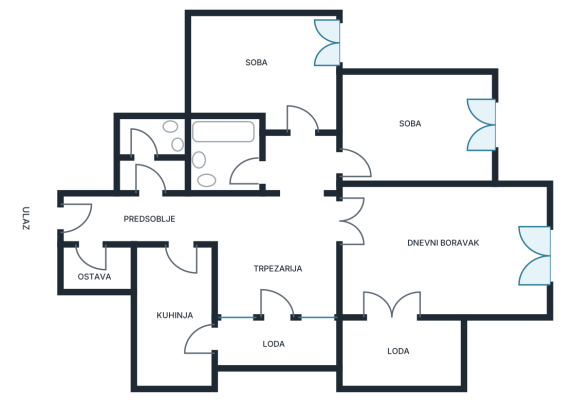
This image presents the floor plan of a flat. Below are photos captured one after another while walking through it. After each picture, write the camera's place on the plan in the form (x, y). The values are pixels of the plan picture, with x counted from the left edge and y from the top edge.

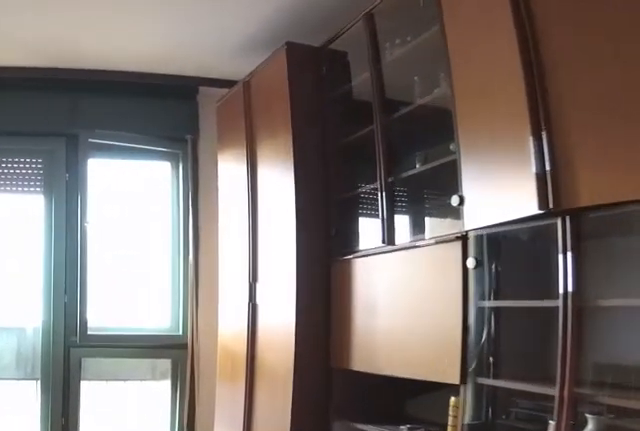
(387, 233)
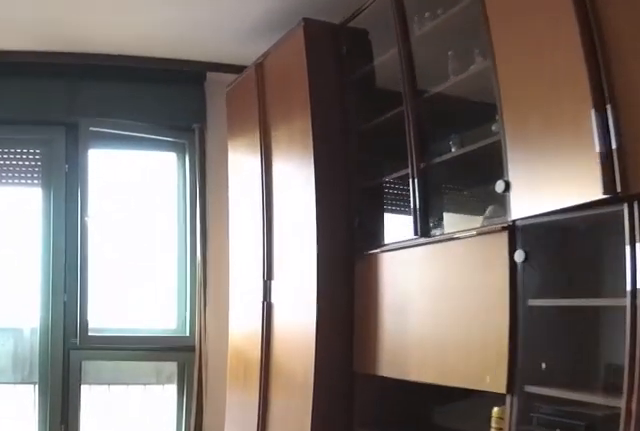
(394, 234)
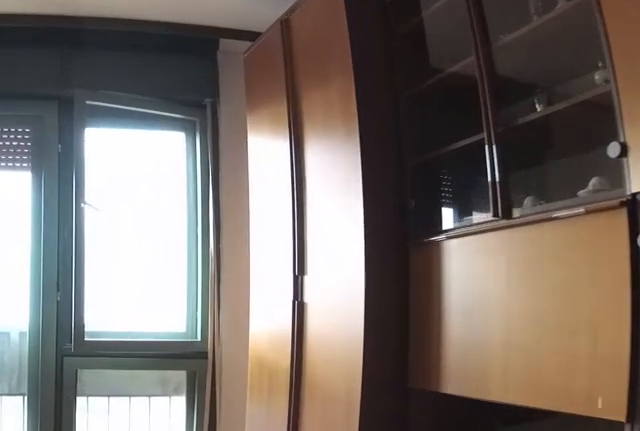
(408, 237)
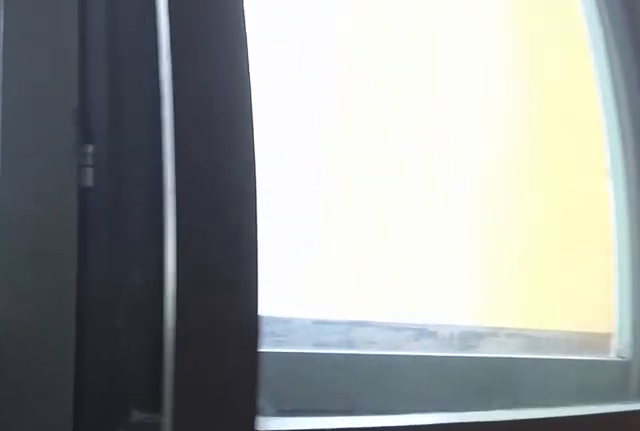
(498, 256)
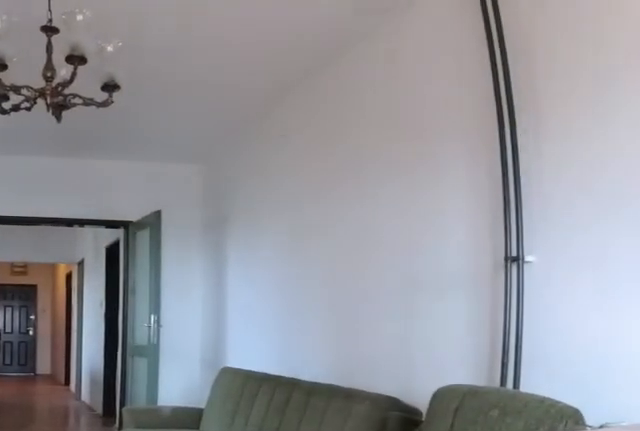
(527, 259)
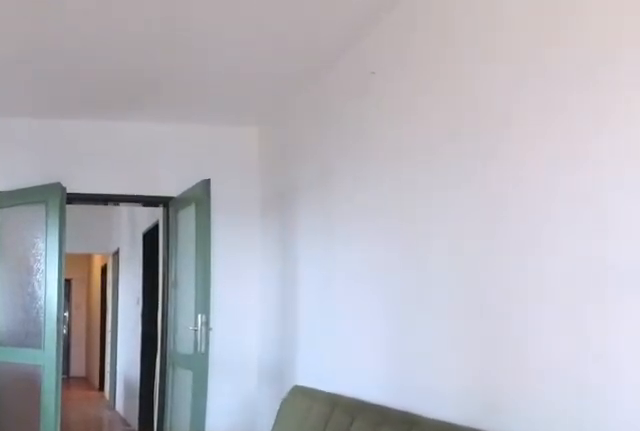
(491, 256)
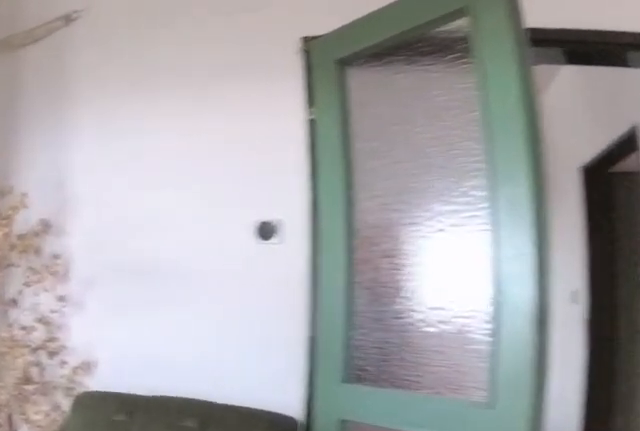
(415, 261)
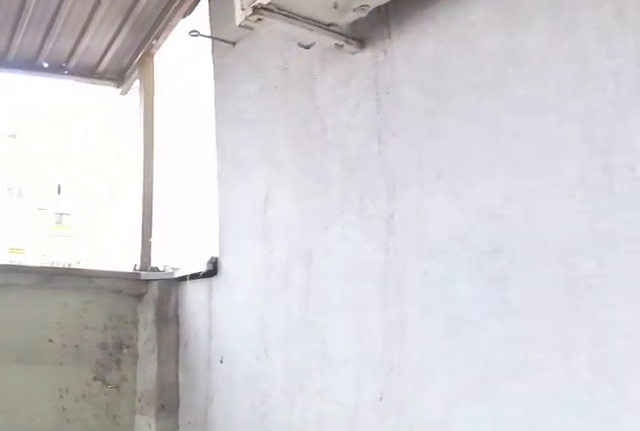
(402, 301)
